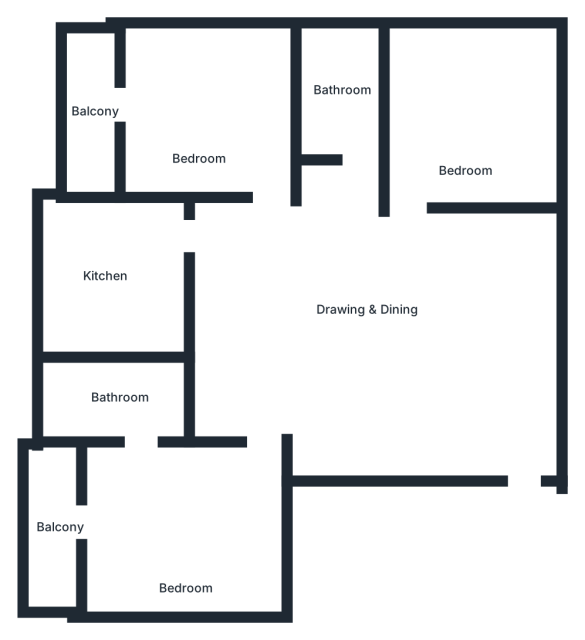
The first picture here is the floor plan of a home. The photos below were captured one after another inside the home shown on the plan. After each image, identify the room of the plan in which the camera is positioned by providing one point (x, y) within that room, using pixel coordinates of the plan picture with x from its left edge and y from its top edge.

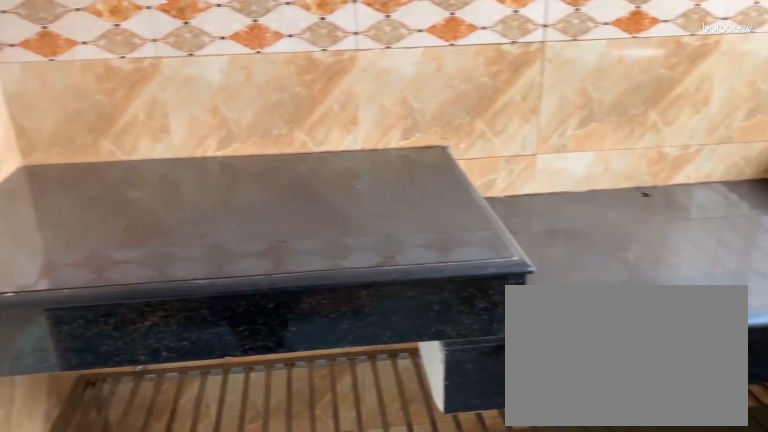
(103, 253)
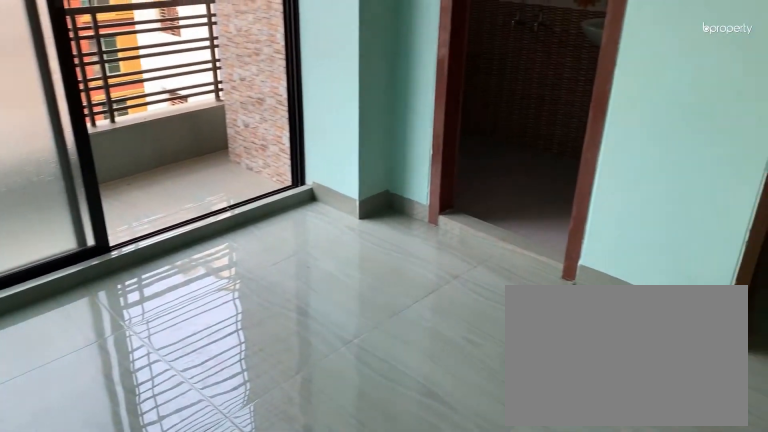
(175, 538)
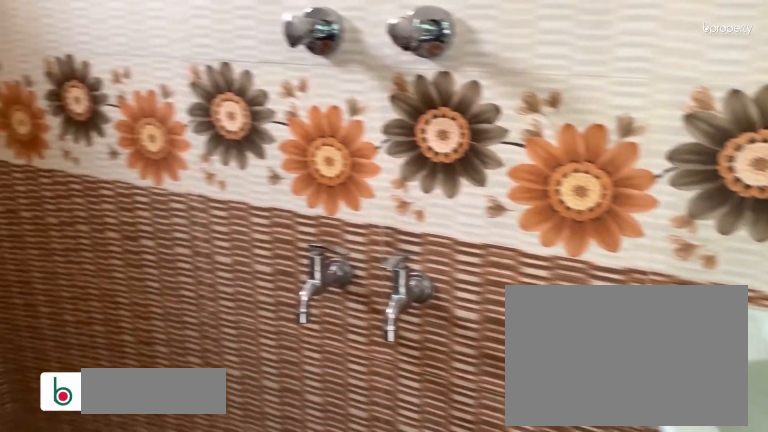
(126, 405)
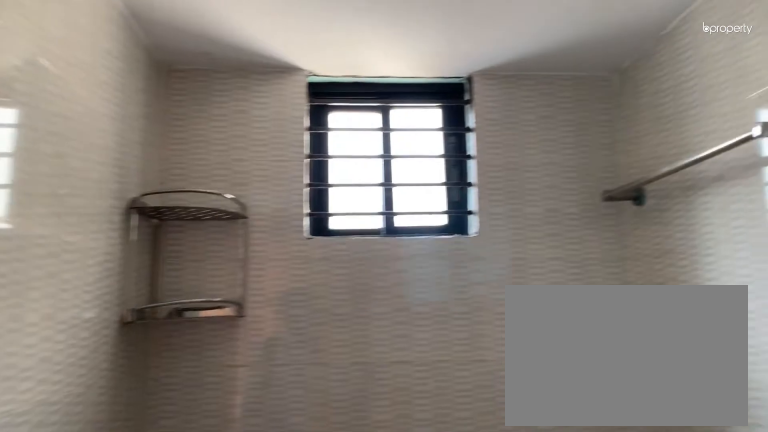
(126, 405)
